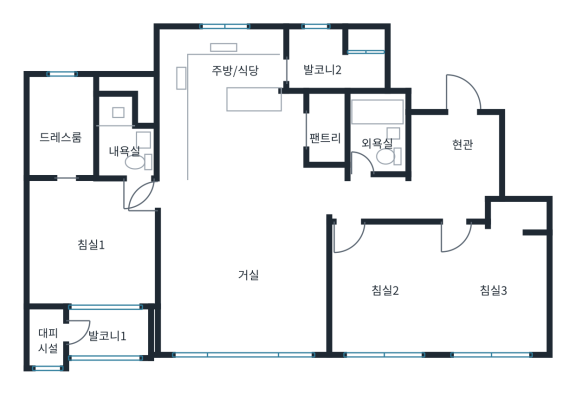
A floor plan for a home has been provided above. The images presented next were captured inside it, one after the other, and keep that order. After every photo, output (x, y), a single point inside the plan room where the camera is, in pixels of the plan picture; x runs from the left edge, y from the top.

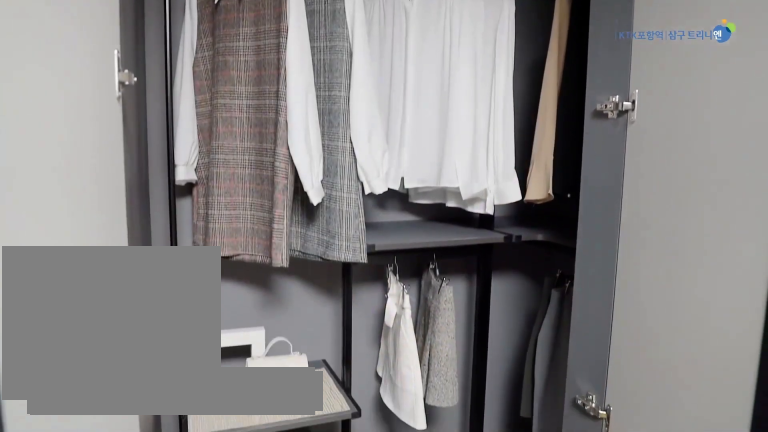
(494, 281)
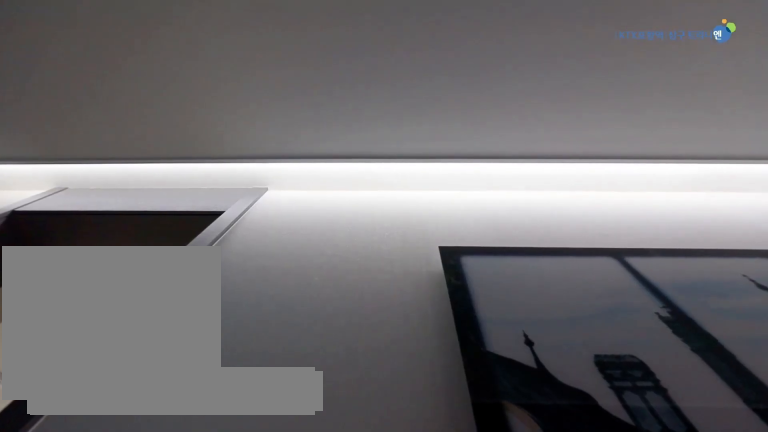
(405, 199)
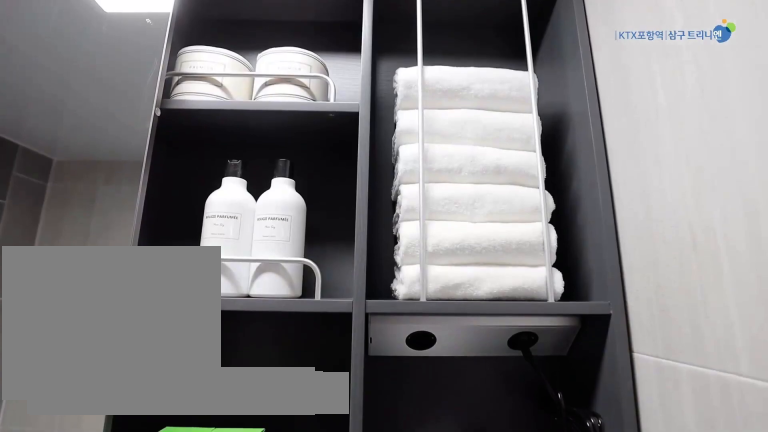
(375, 136)
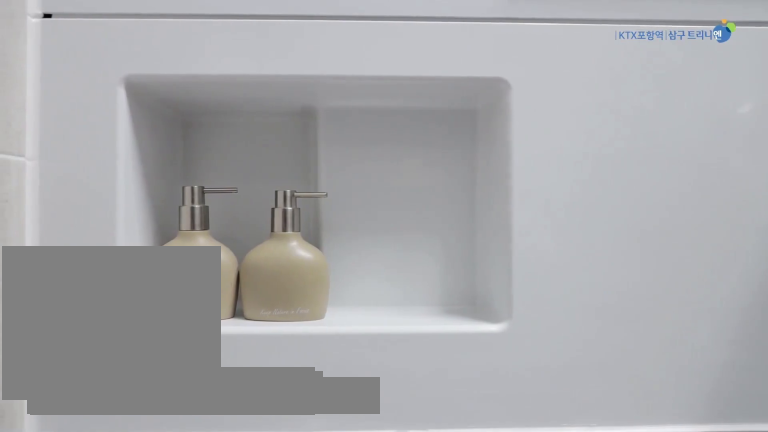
(376, 136)
